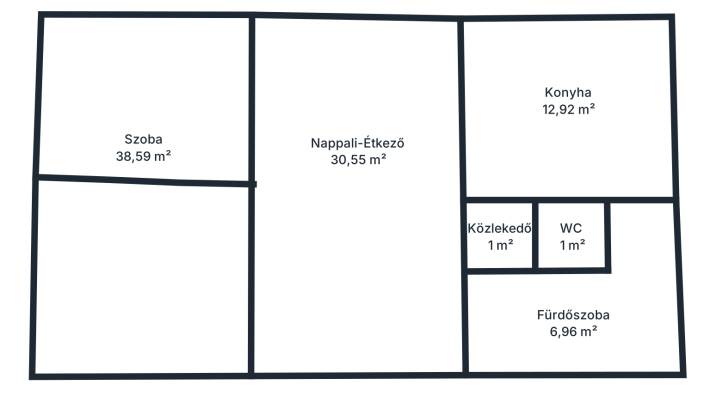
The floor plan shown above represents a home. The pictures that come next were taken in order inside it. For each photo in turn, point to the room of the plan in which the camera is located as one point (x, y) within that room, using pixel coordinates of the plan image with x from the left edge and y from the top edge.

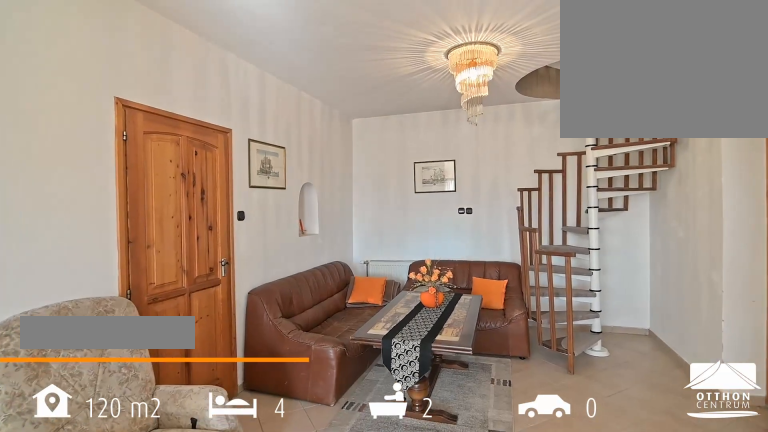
(353, 277)
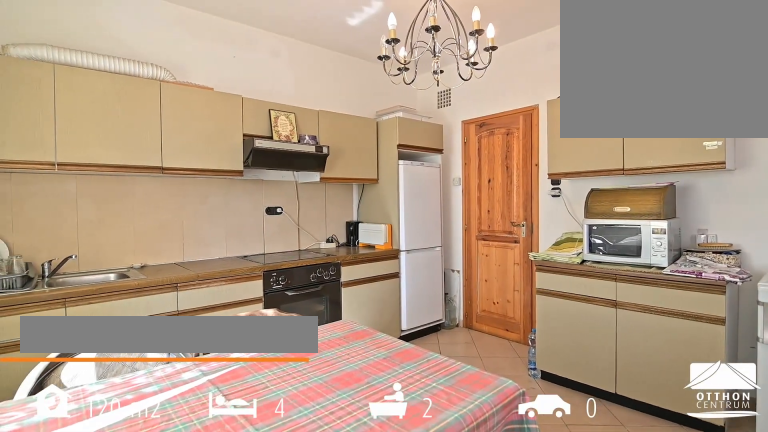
(570, 124)
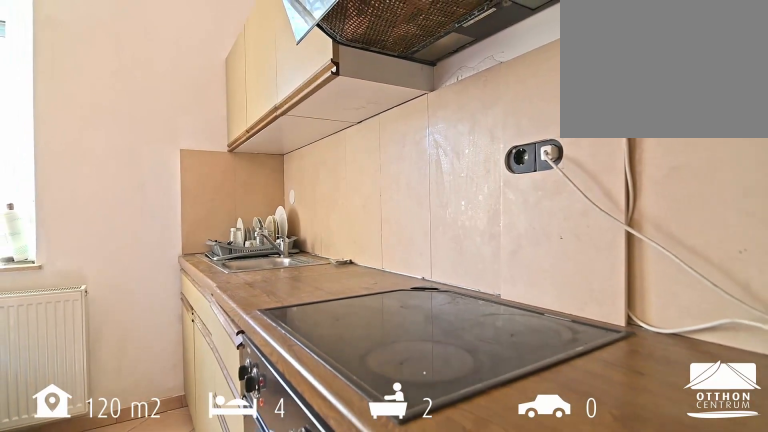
(570, 124)
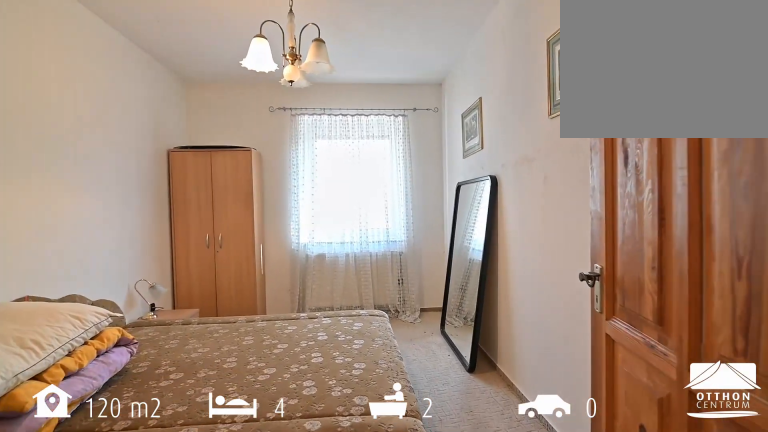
(140, 286)
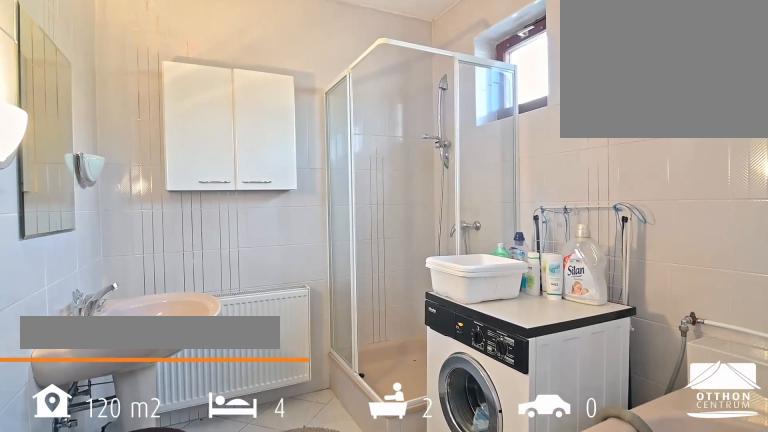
(579, 327)
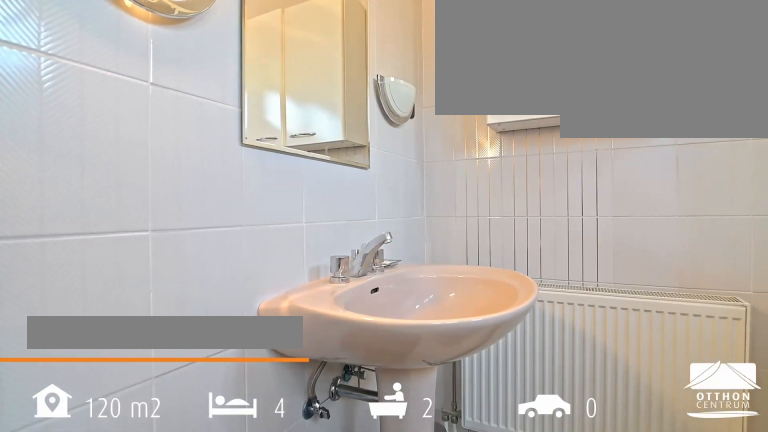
(579, 327)
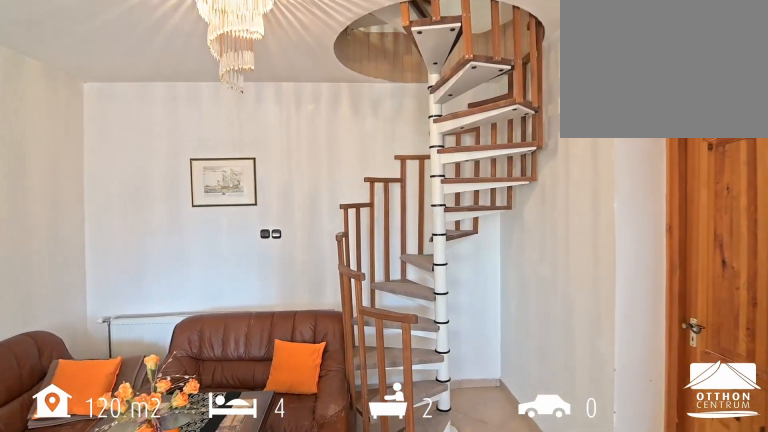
(362, 337)
